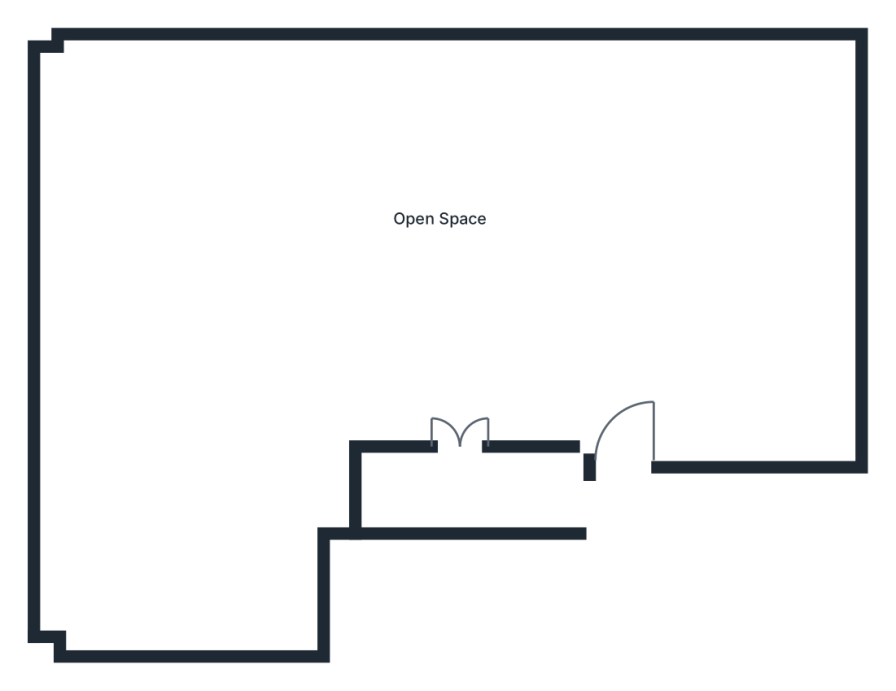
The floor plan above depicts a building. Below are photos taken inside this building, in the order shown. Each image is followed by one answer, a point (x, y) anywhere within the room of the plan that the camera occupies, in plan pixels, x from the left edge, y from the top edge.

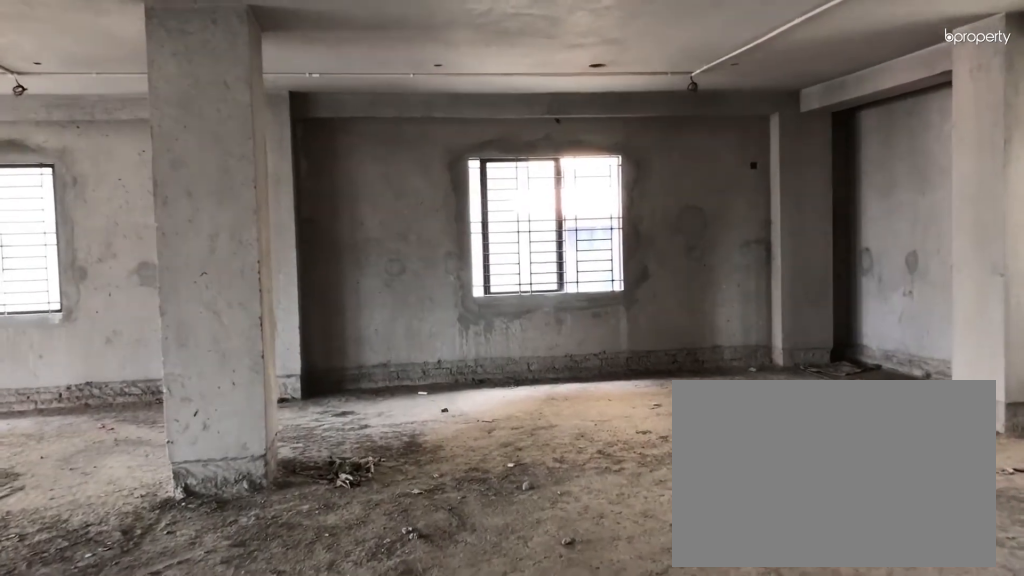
(602, 263)
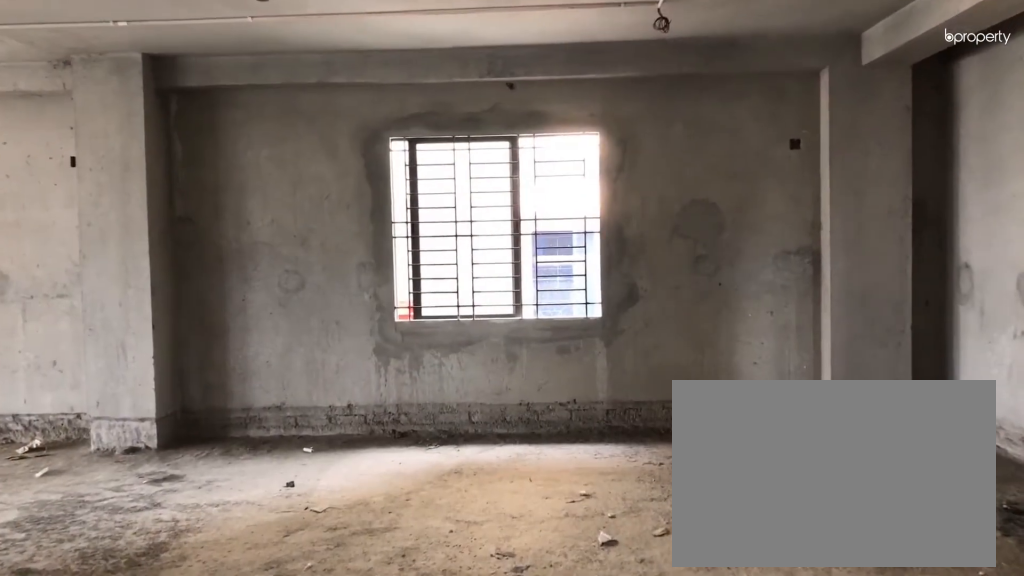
(454, 201)
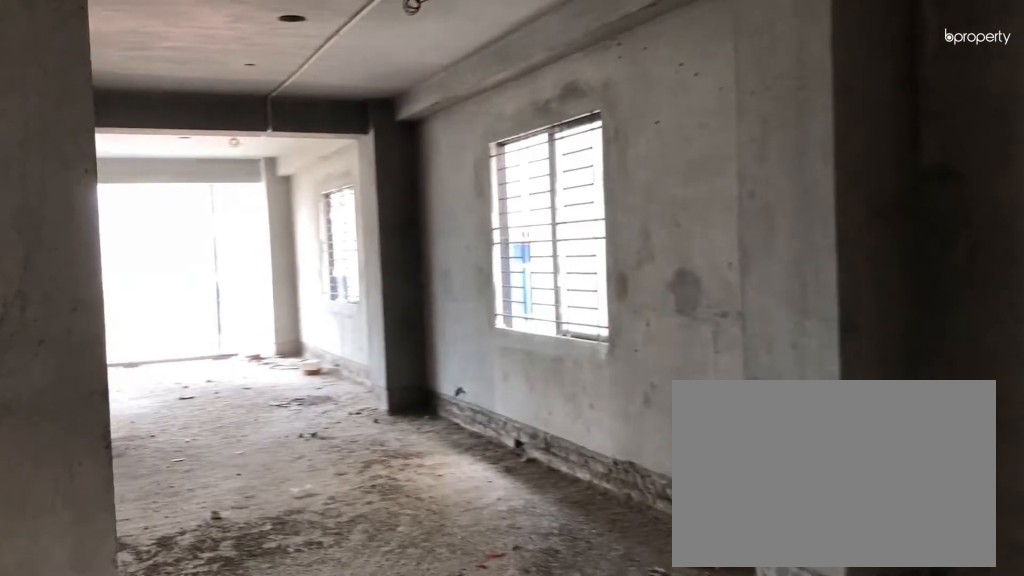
(454, 201)
